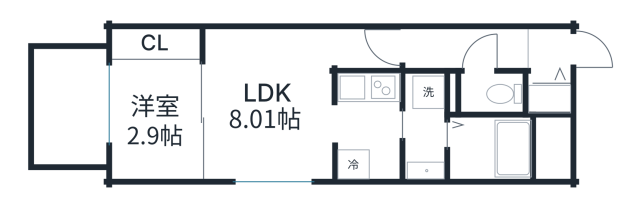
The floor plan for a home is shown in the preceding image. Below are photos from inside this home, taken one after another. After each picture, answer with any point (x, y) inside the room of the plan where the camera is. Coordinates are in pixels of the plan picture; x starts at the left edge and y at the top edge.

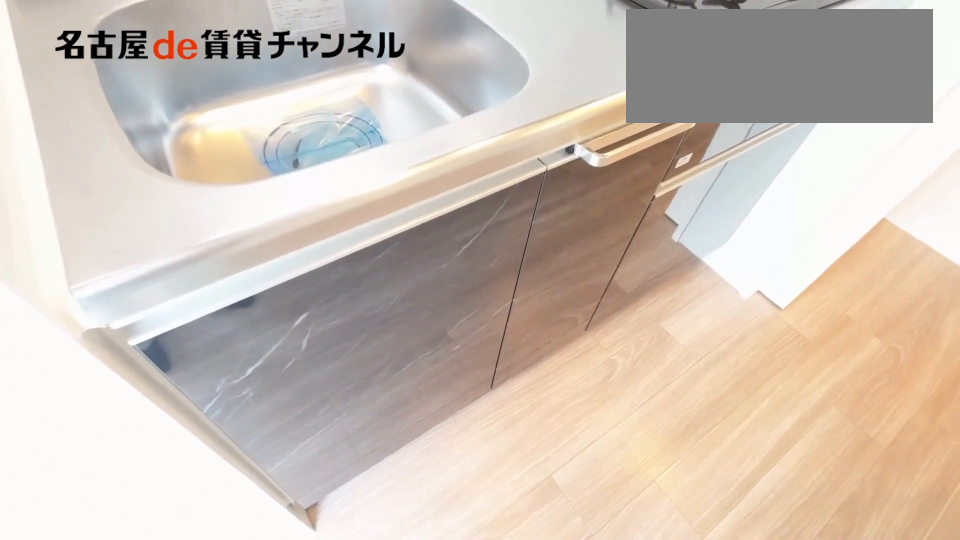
(368, 127)
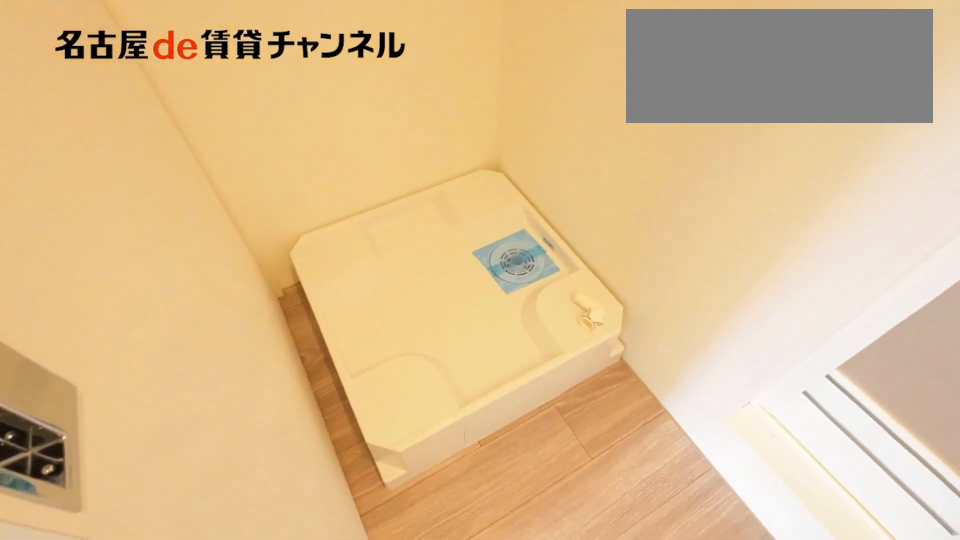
(424, 94)
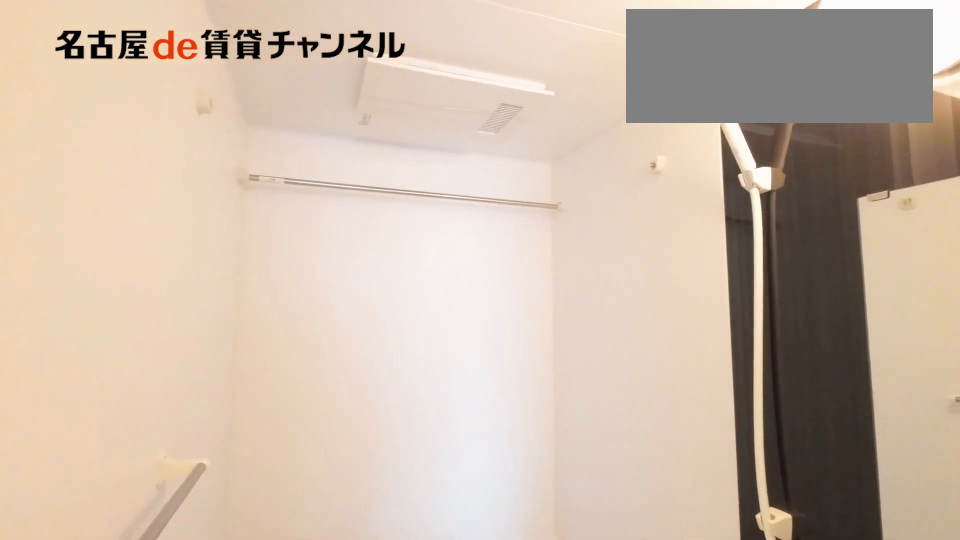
(491, 152)
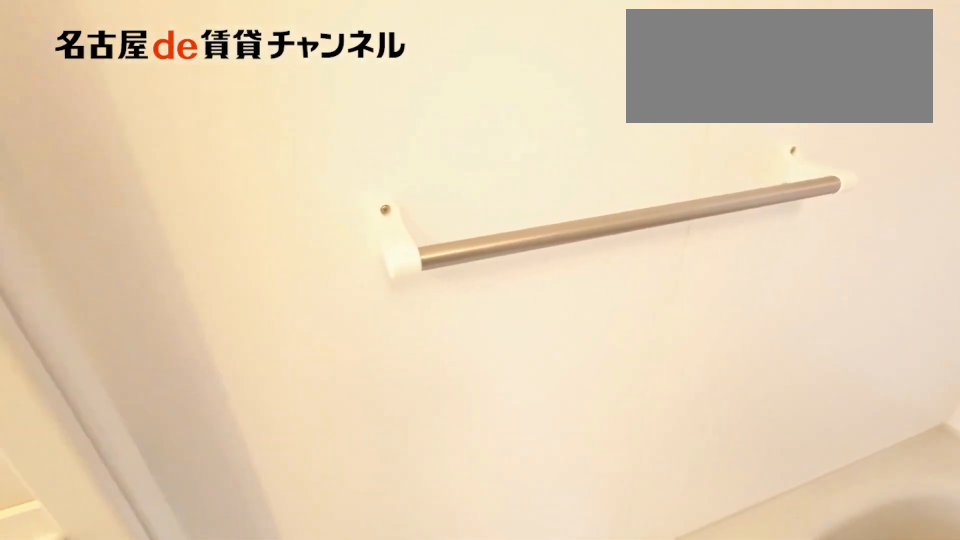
(491, 152)
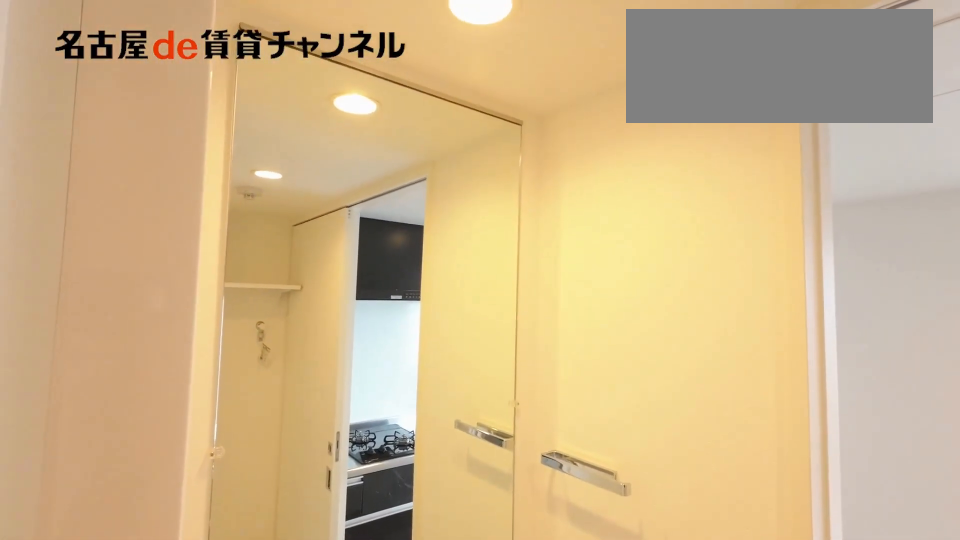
(426, 165)
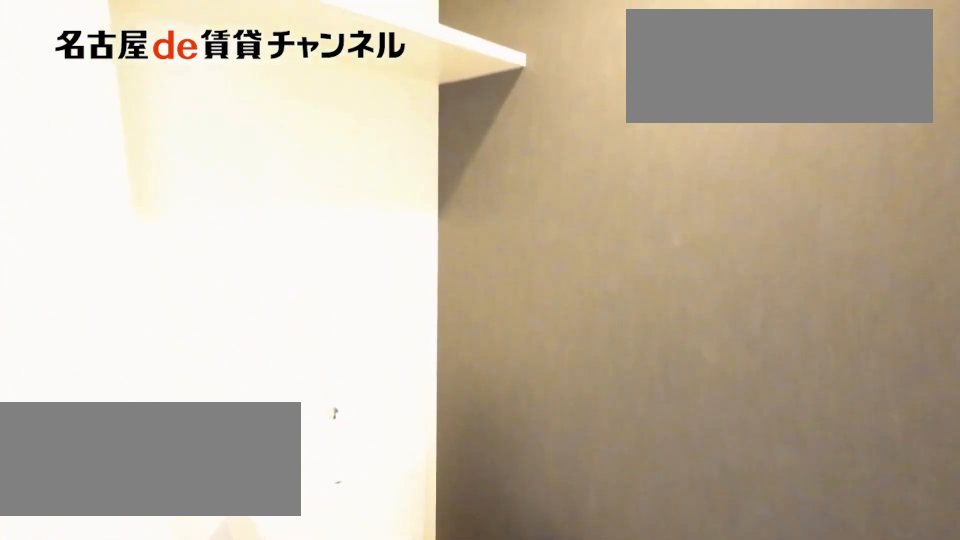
(487, 96)
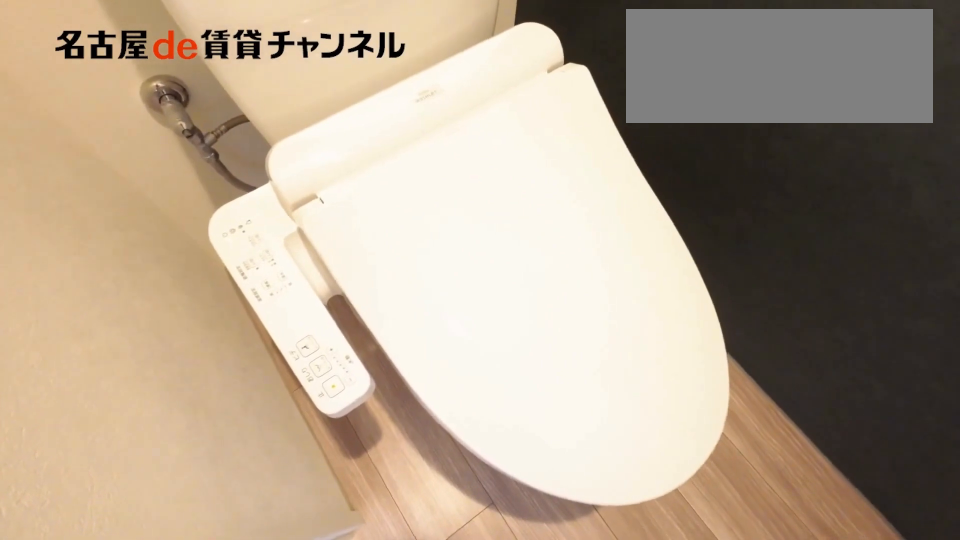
(487, 96)
